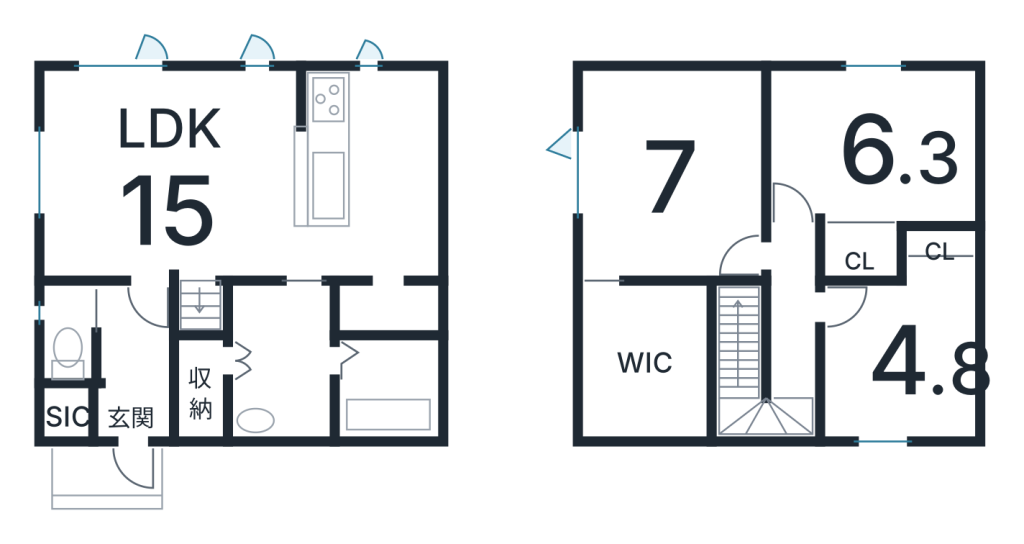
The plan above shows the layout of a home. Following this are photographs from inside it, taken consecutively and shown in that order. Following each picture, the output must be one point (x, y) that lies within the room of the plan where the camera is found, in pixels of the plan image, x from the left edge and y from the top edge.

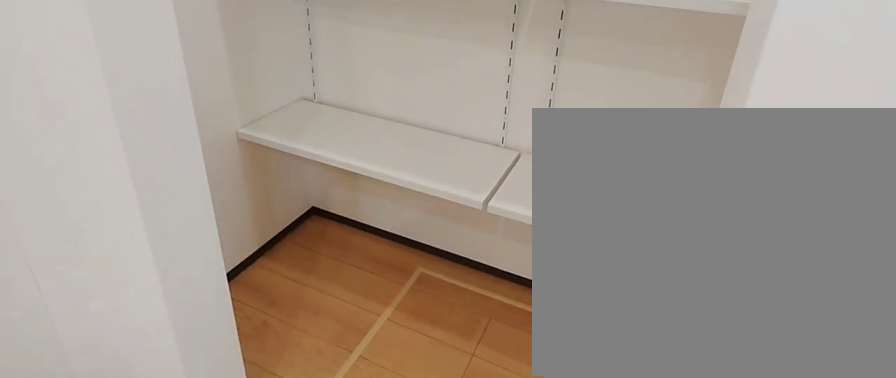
(388, 231)
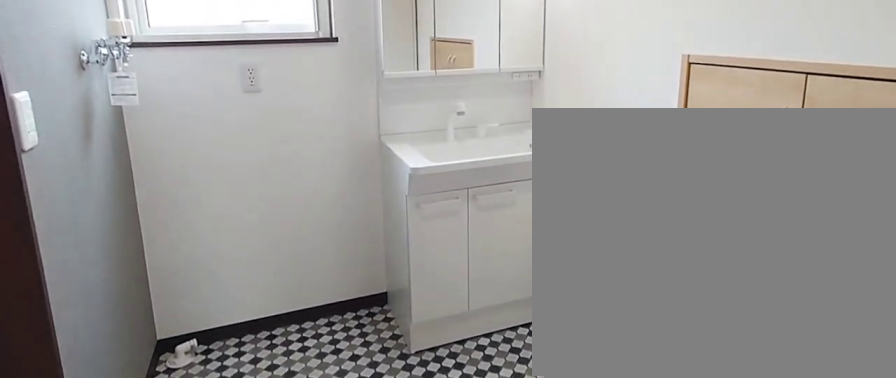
(279, 328)
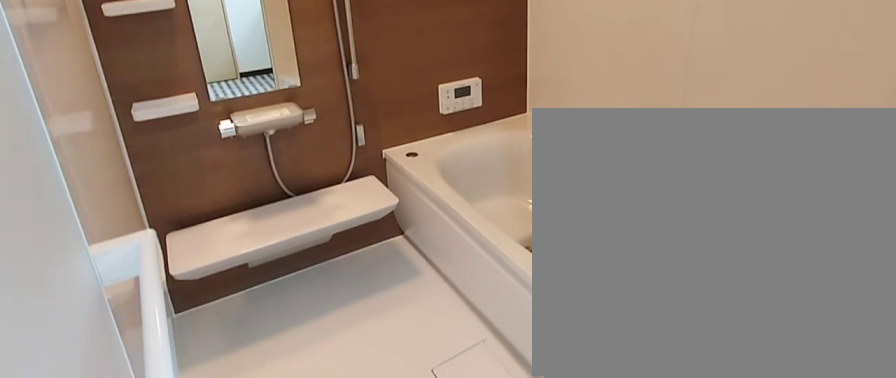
(389, 358)
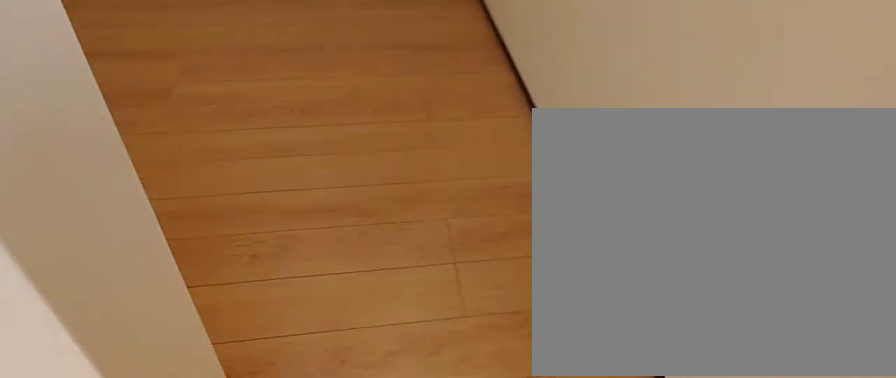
(640, 310)
